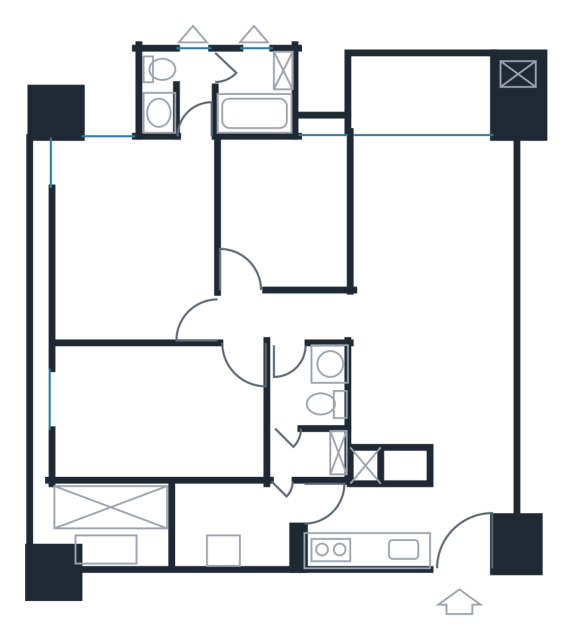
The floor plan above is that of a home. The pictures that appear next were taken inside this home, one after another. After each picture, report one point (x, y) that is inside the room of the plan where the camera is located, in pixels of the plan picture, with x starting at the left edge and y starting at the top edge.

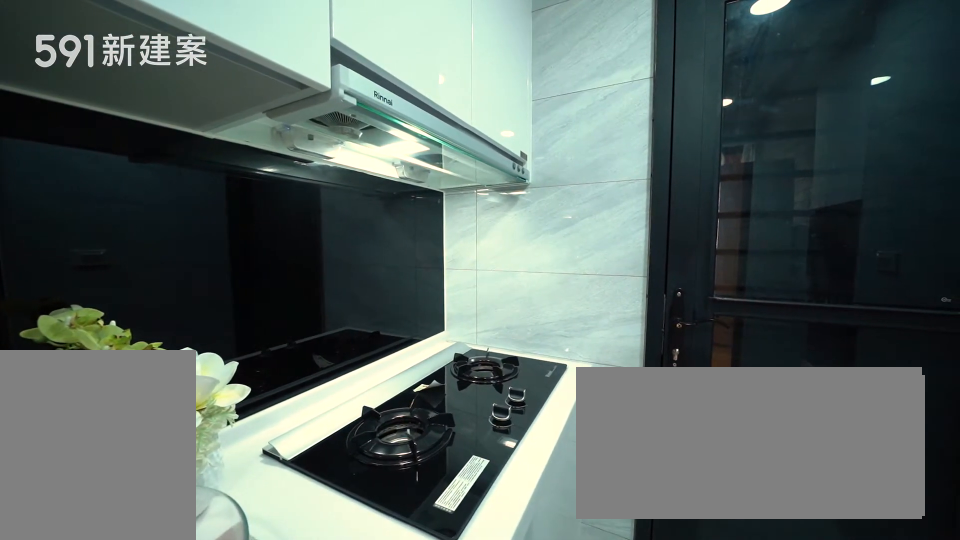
(364, 527)
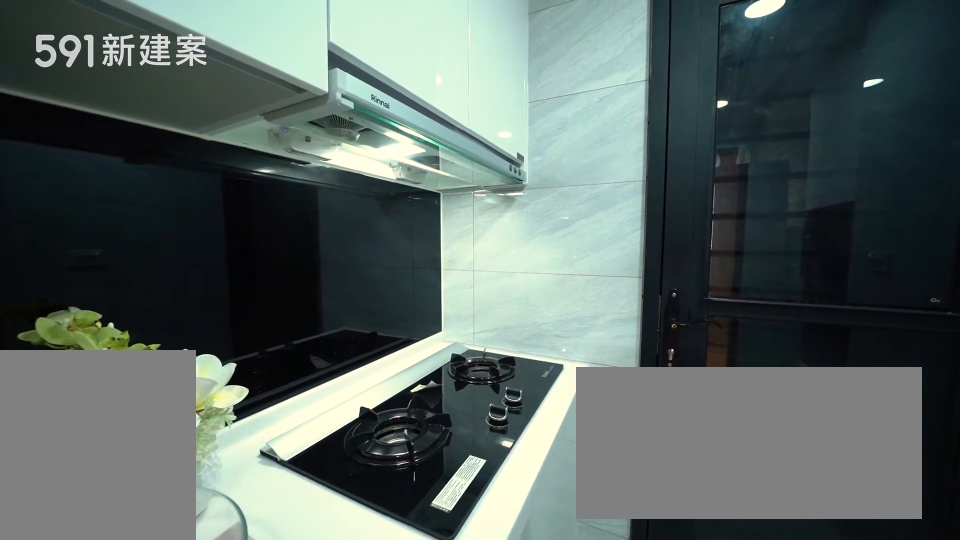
(364, 527)
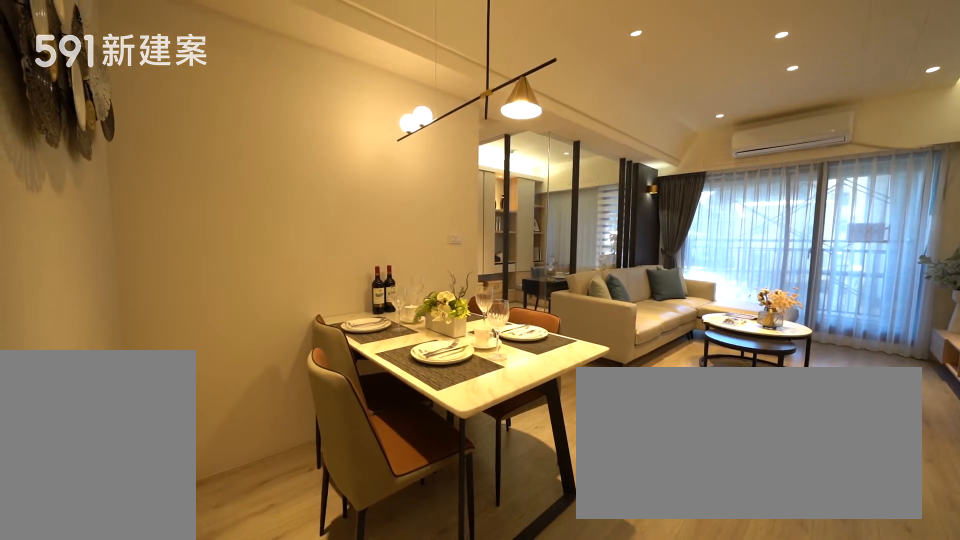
(402, 392)
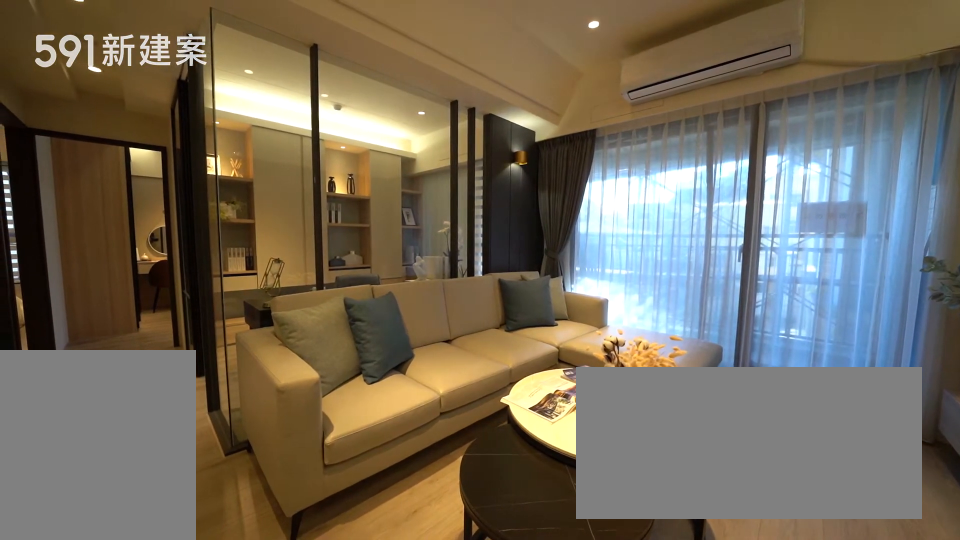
(425, 210)
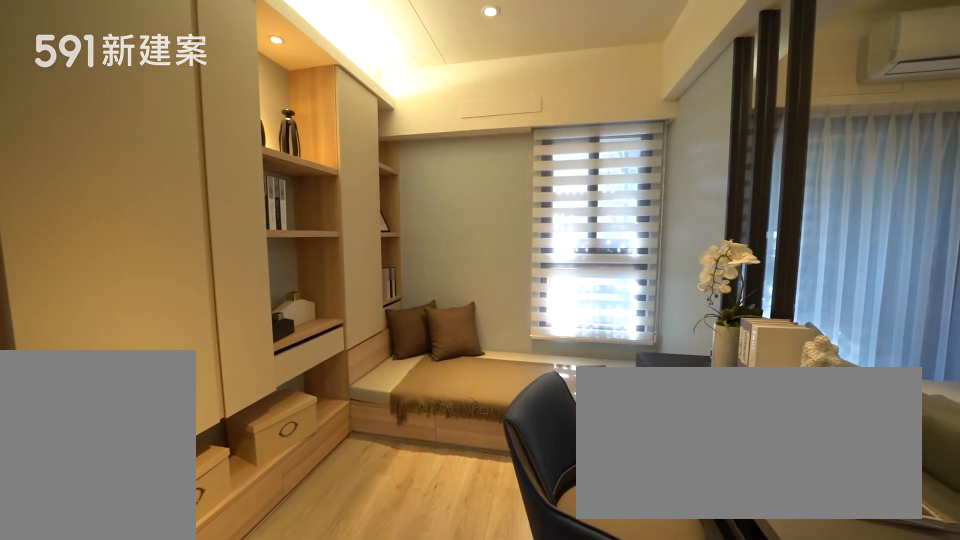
(280, 208)
